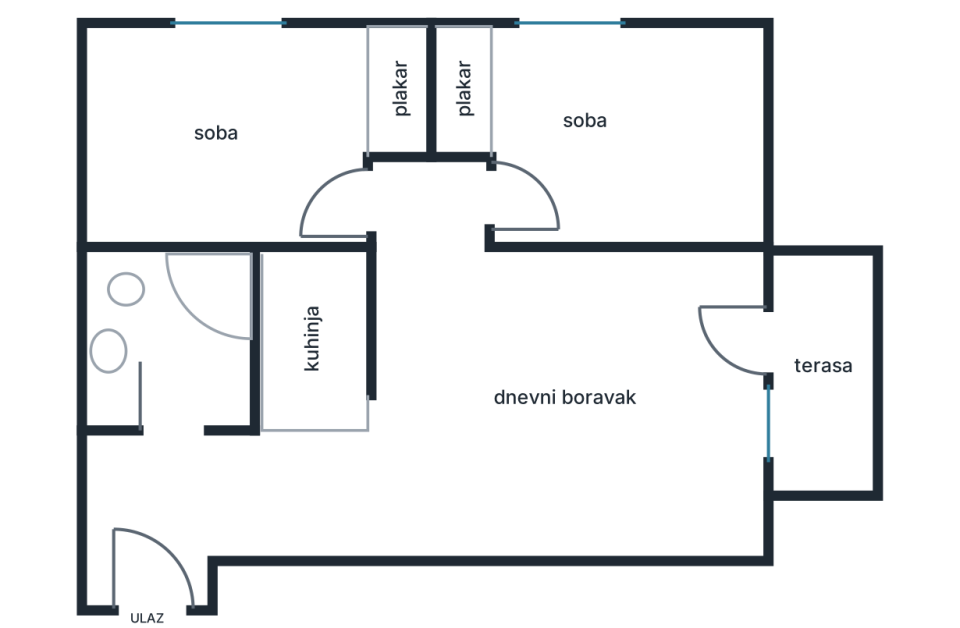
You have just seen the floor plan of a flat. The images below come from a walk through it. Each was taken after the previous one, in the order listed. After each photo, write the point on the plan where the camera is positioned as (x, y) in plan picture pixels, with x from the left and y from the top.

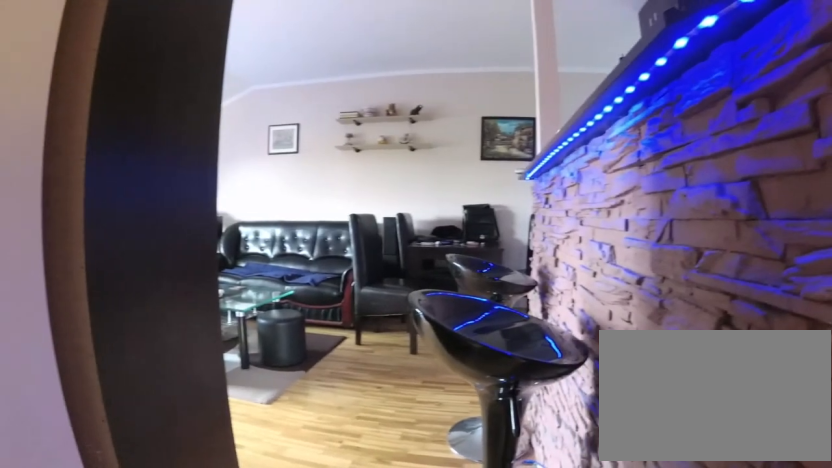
(405, 193)
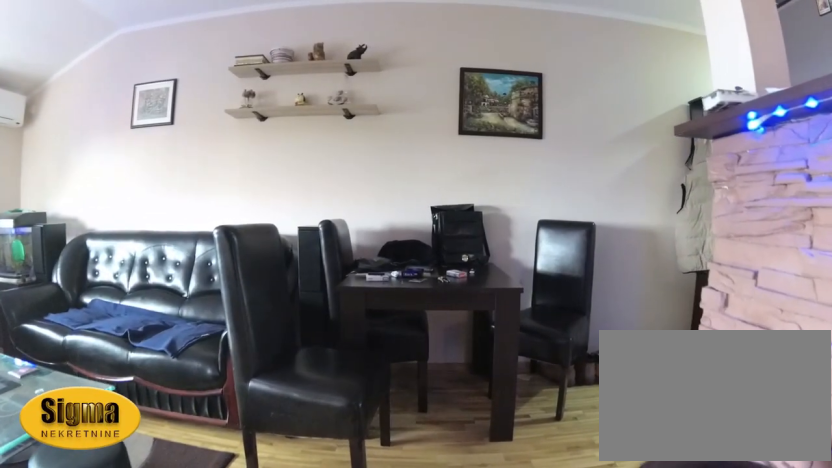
(413, 289)
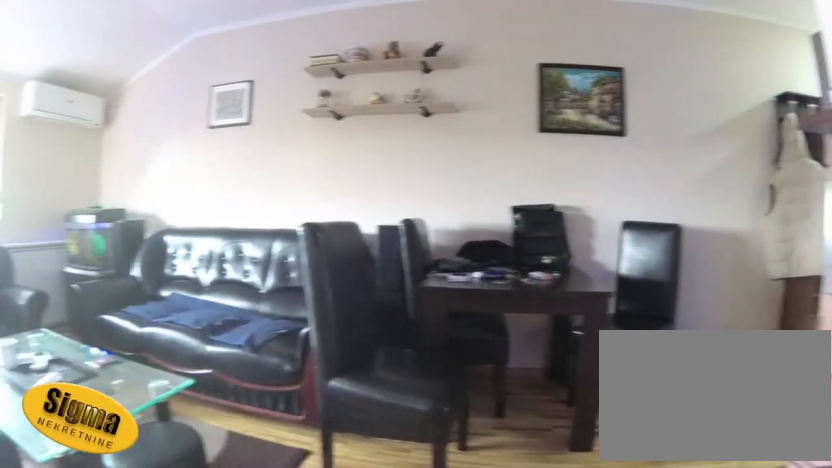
(412, 297)
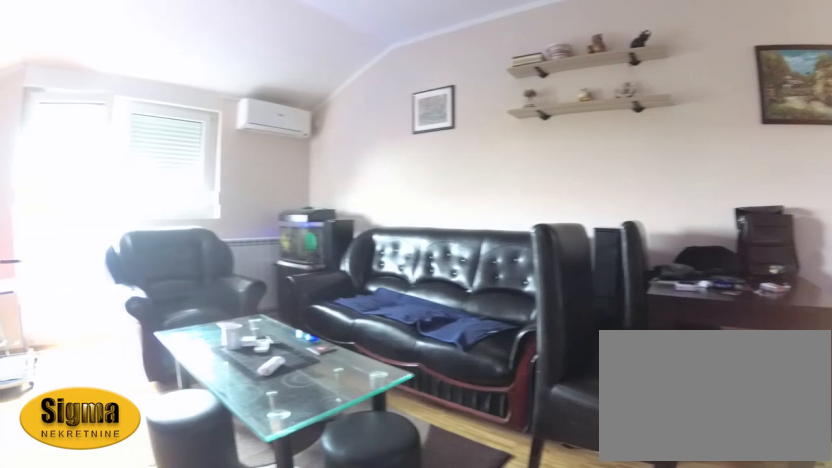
(399, 303)
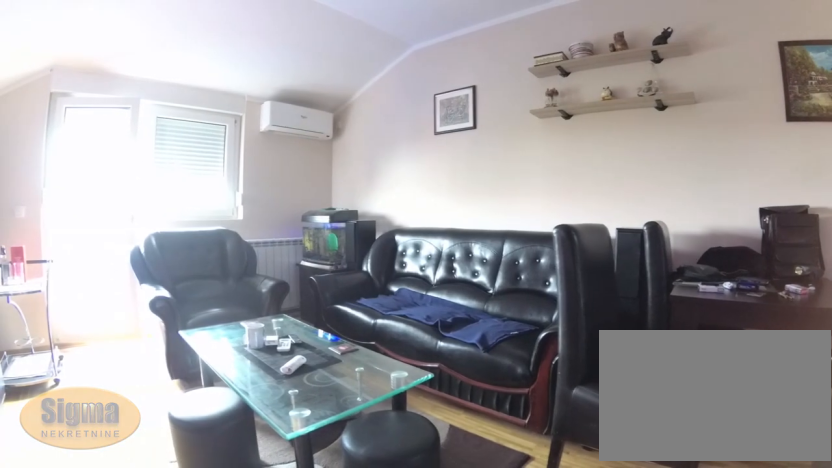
(391, 309)
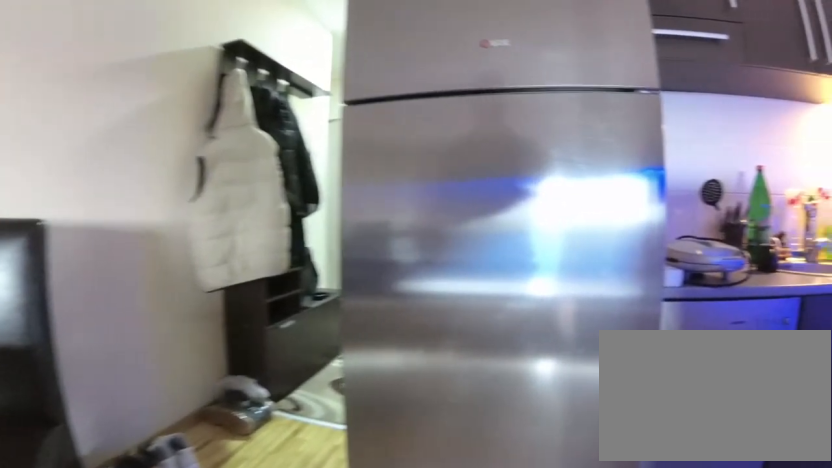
(412, 390)
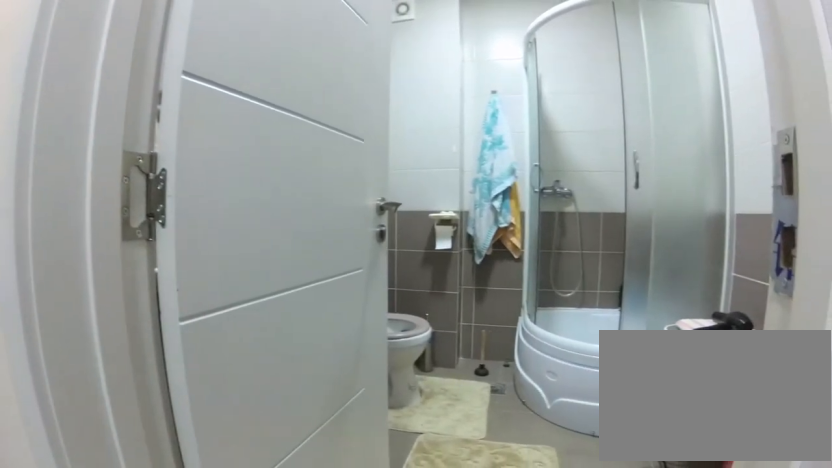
(177, 487)
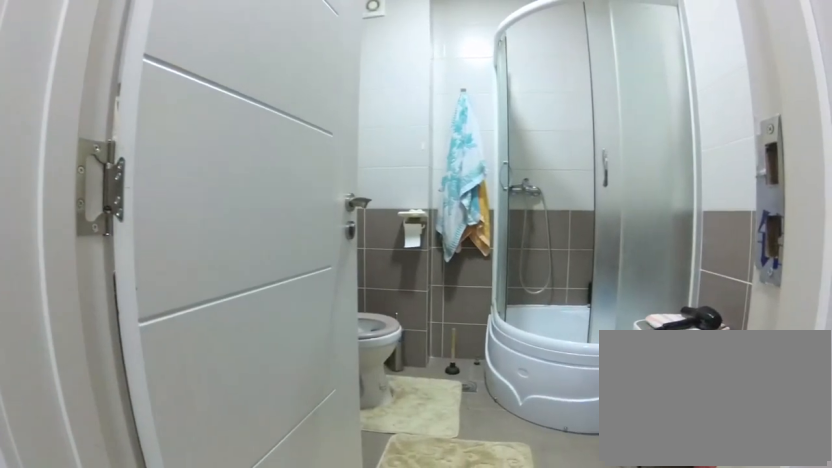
(173, 485)
